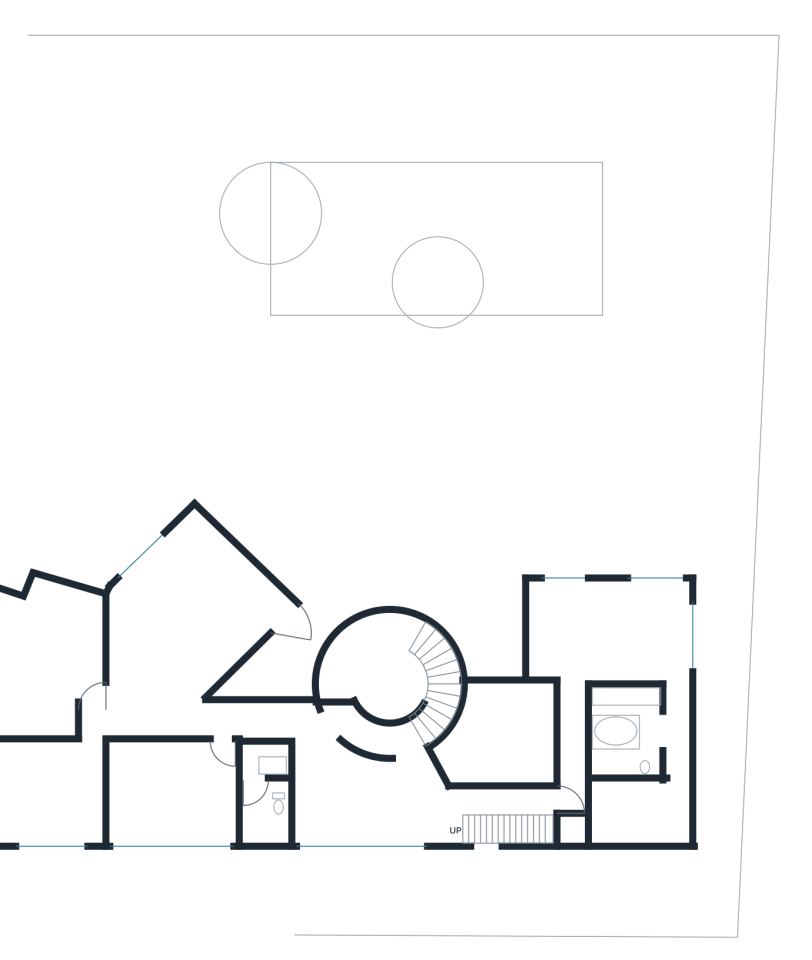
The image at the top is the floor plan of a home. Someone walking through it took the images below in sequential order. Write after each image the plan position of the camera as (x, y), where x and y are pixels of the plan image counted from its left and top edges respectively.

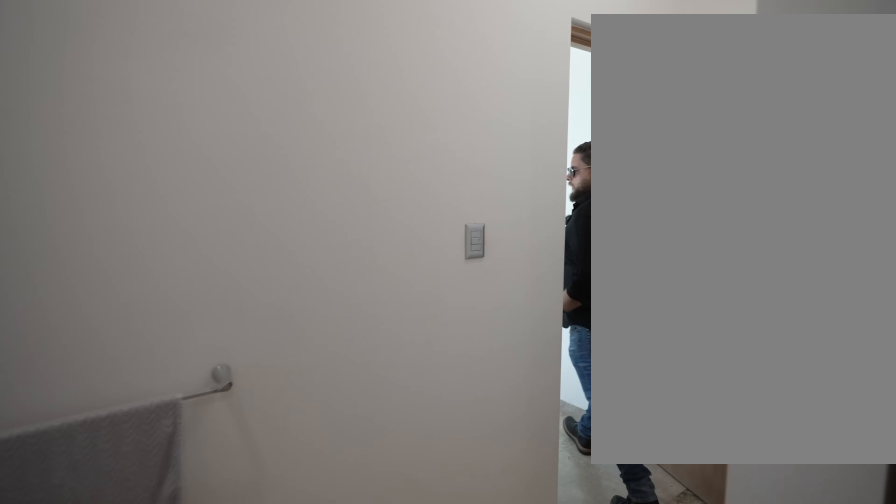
(665, 625)
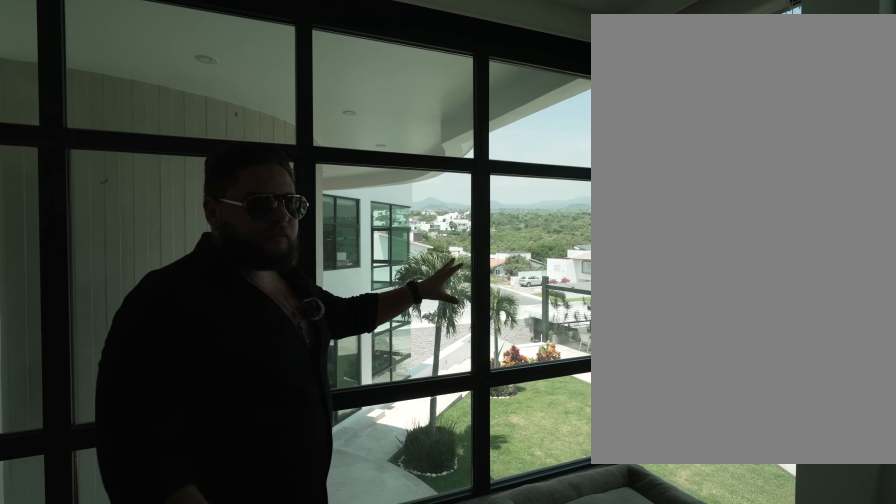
(595, 600)
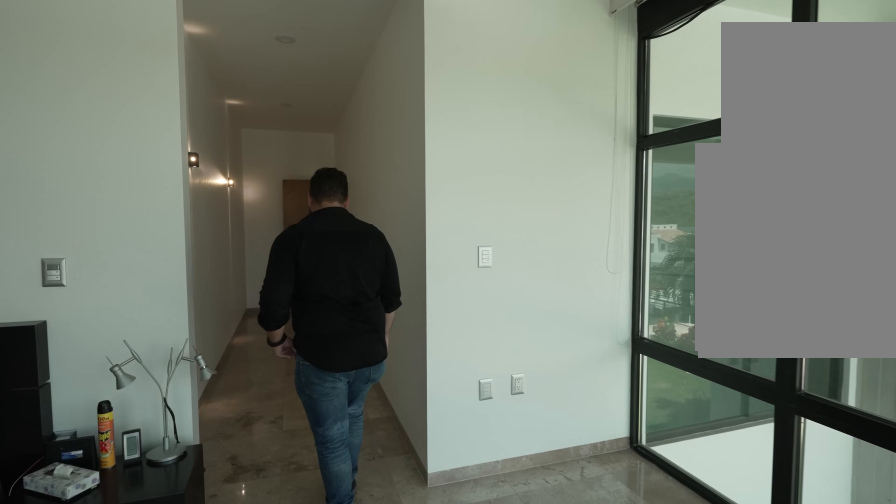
(595, 600)
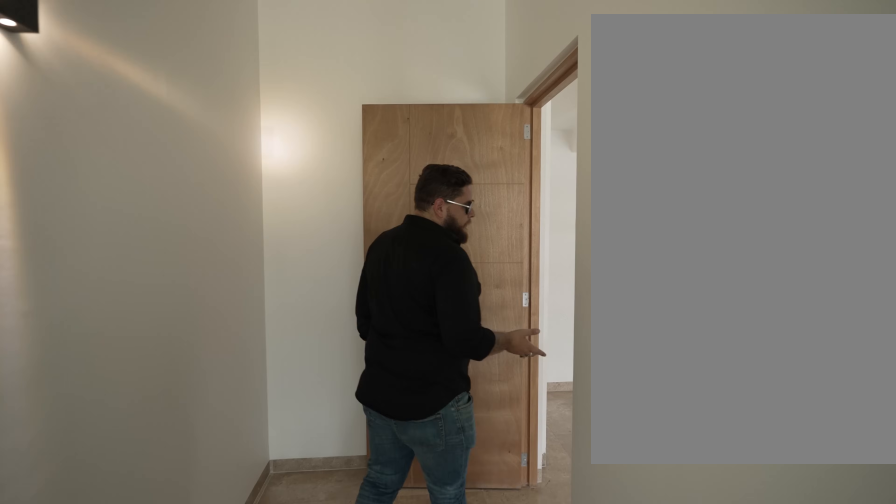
(567, 707)
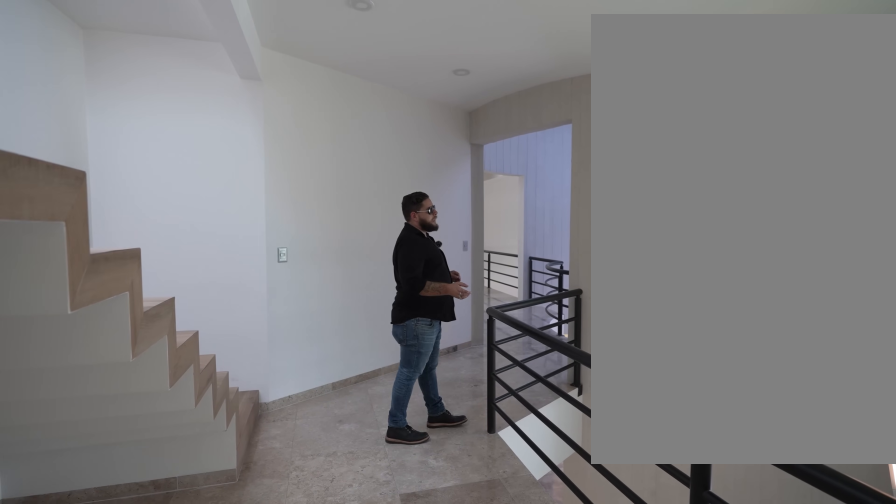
(526, 797)
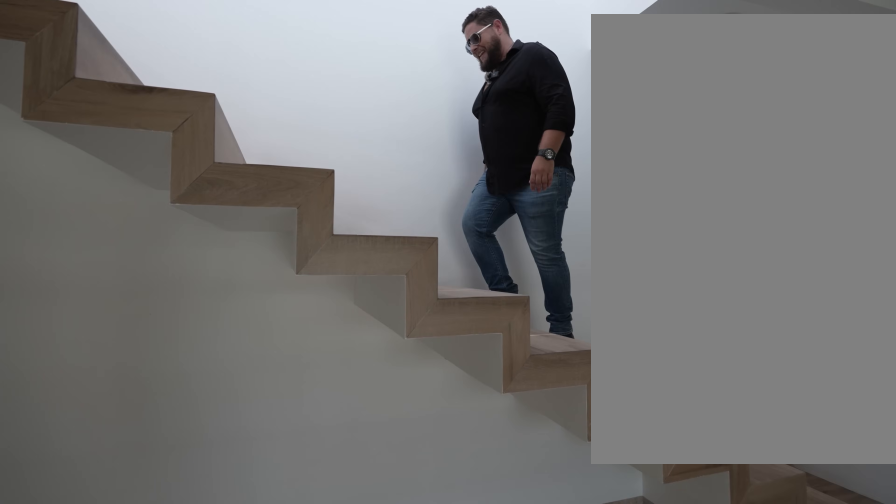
(526, 797)
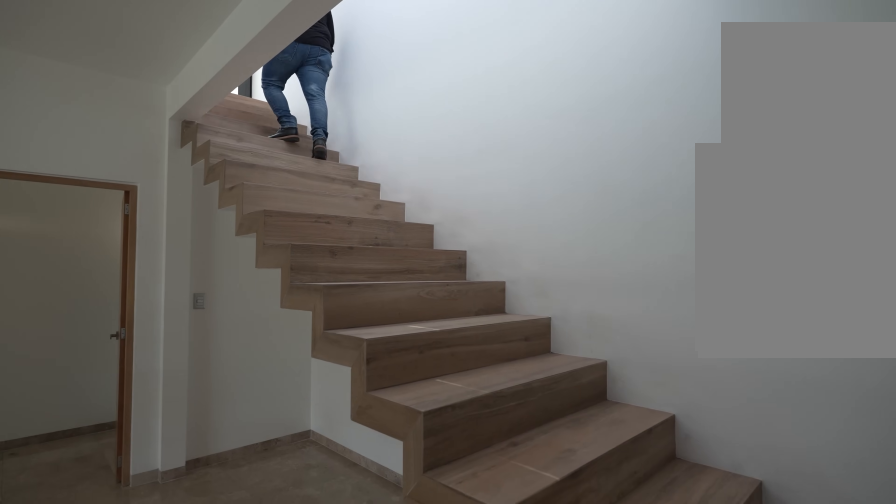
(457, 809)
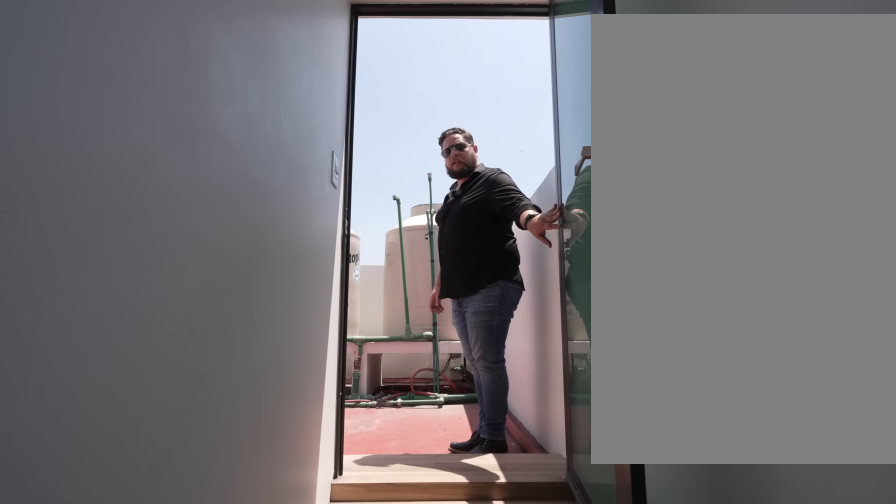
(484, 830)
